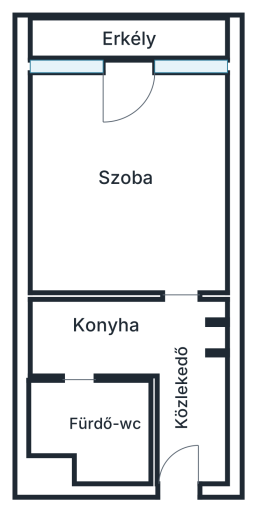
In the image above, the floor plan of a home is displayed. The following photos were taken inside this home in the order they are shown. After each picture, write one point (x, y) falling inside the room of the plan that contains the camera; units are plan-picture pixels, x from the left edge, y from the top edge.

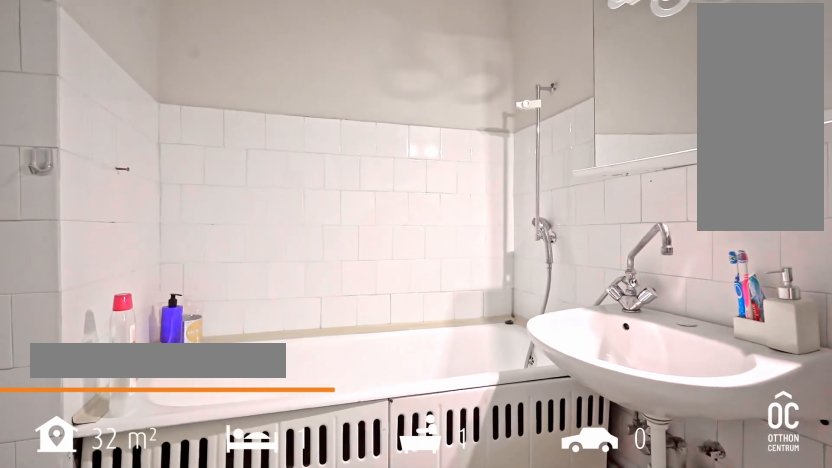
(93, 435)
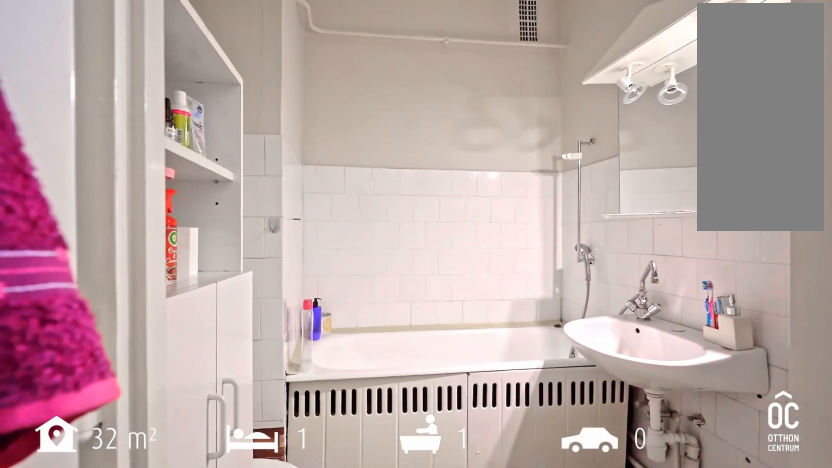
(93, 434)
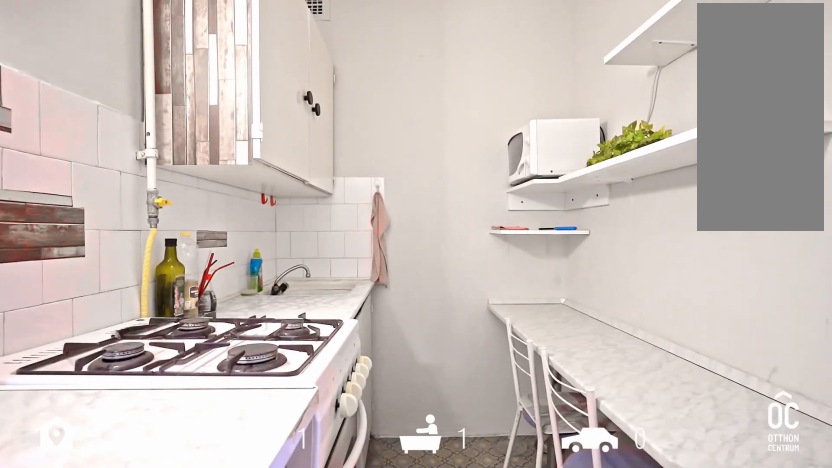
(106, 336)
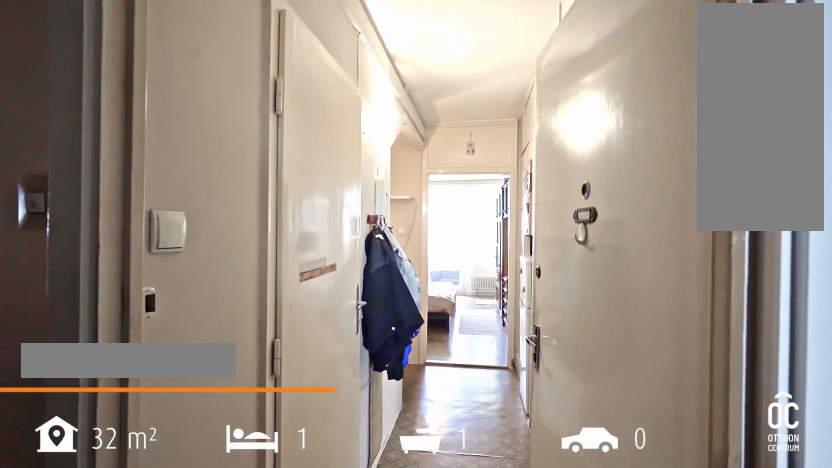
(185, 399)
